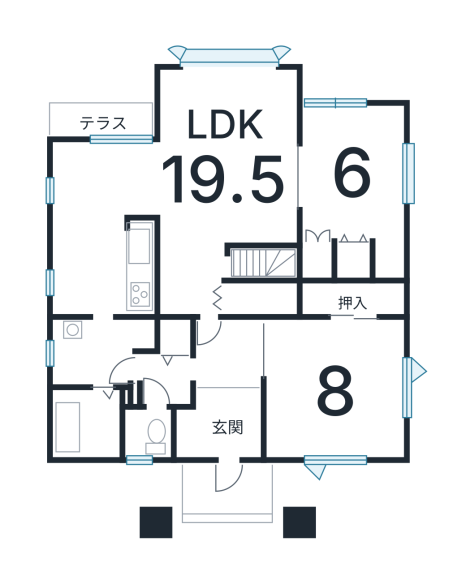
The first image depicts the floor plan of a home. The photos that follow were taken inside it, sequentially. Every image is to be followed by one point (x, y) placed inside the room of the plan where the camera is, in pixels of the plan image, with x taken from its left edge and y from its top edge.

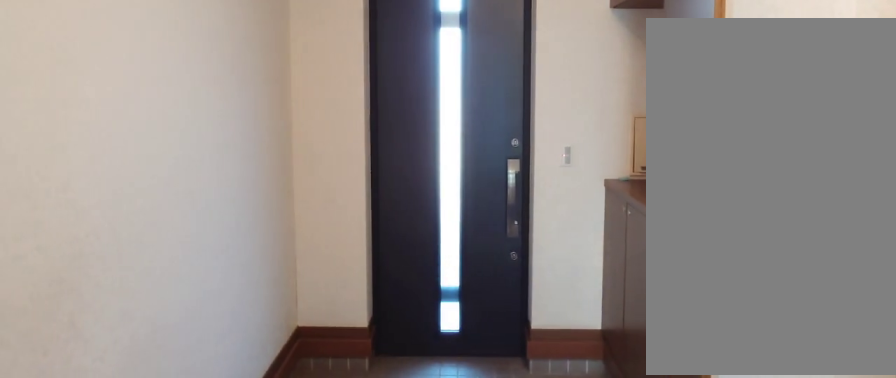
(220, 428)
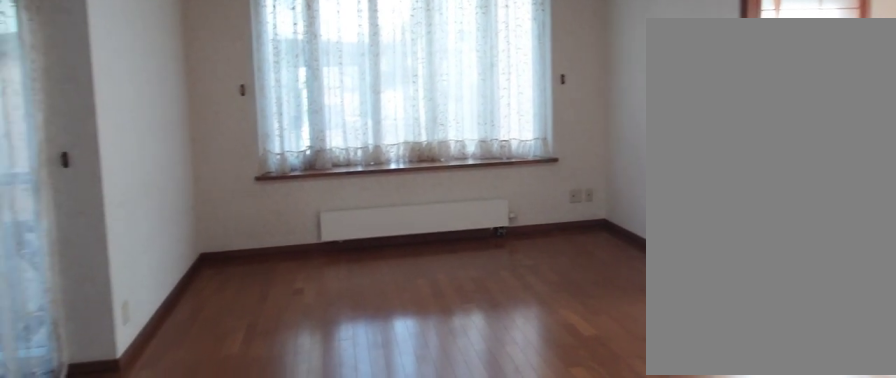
(227, 183)
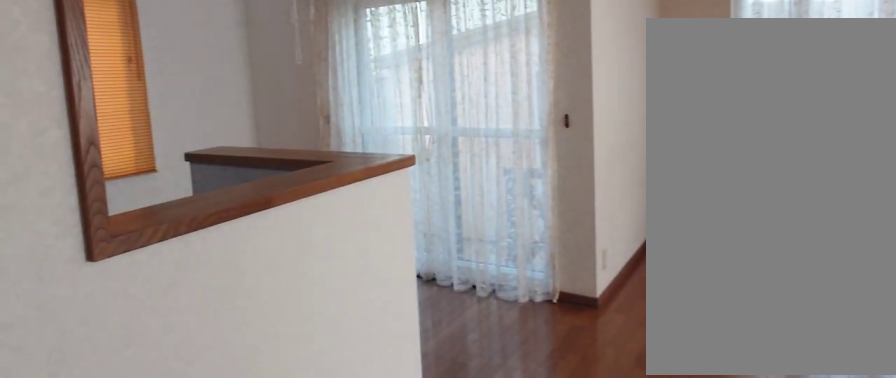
(227, 183)
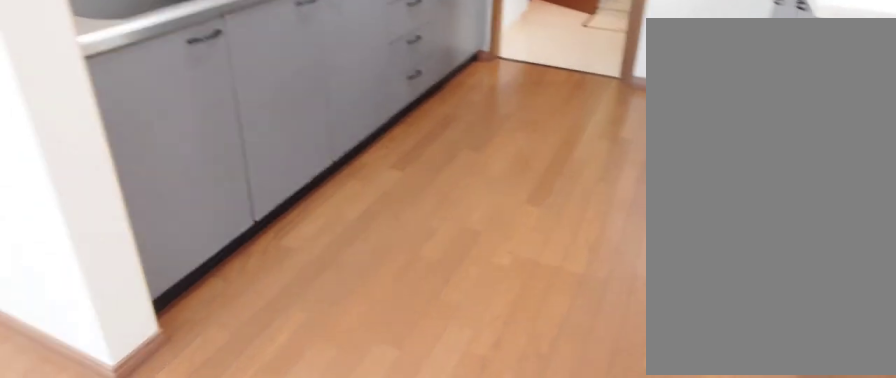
(89, 273)
